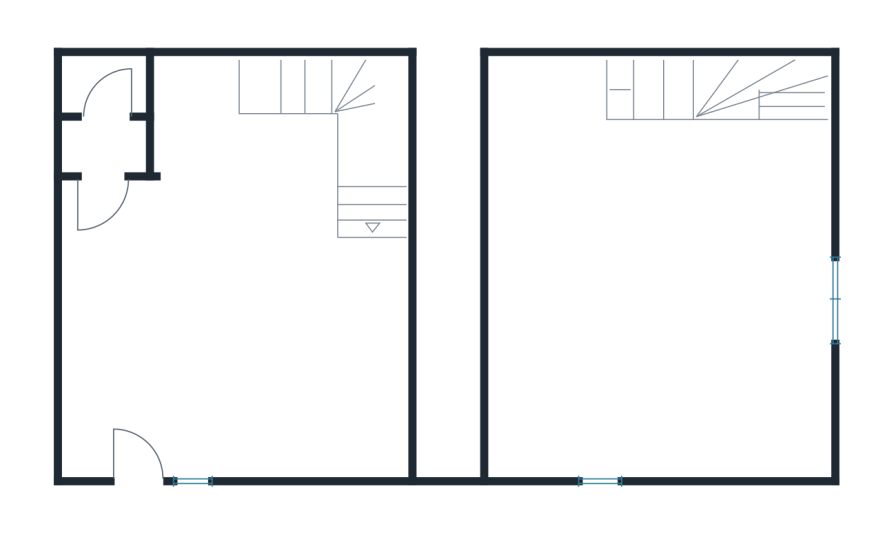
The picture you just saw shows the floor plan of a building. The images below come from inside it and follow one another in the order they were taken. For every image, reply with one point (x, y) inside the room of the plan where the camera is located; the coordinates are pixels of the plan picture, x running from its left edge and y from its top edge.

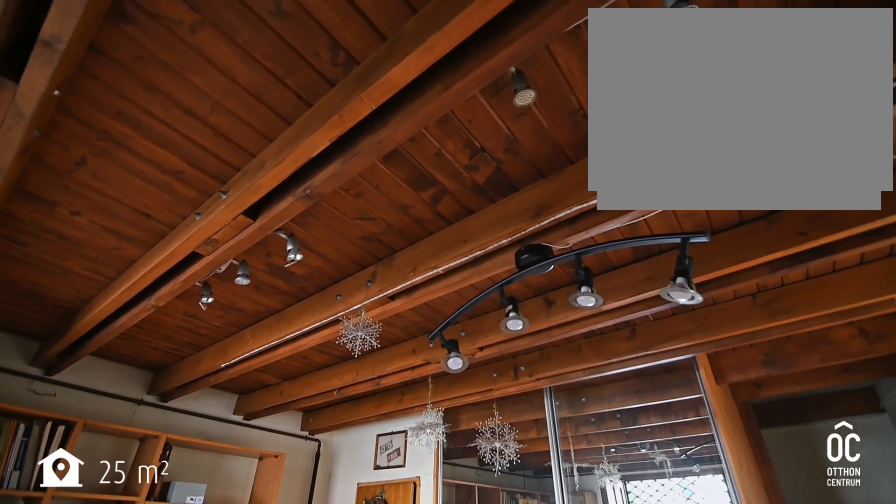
(235, 270)
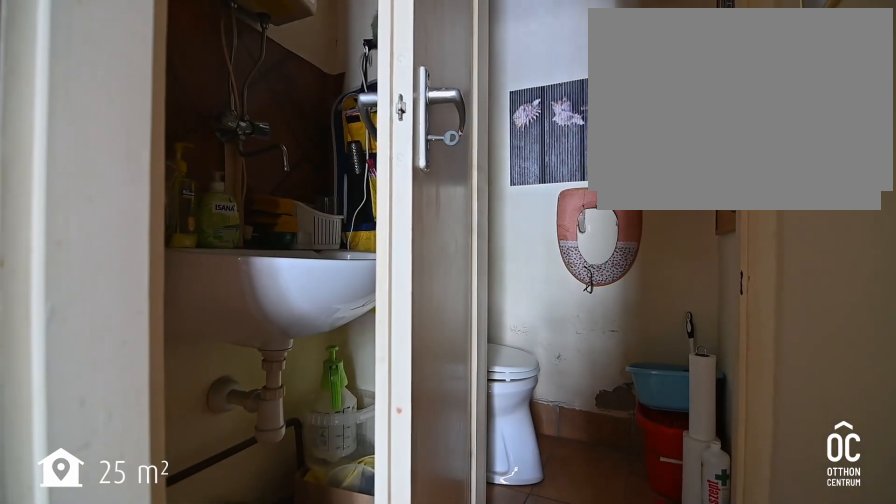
(100, 122)
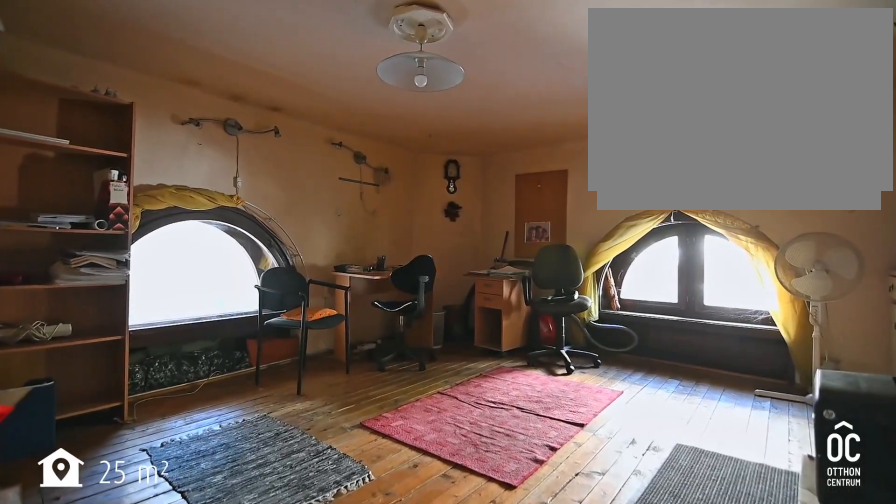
(646, 282)
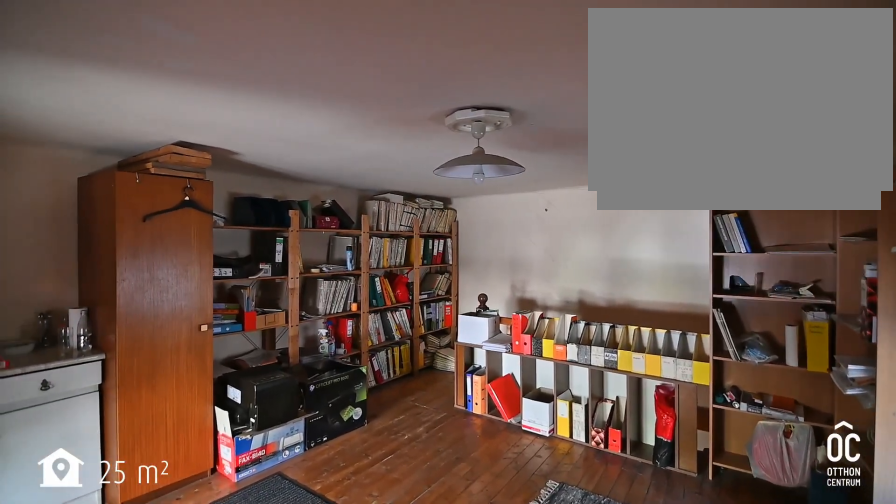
(646, 281)
